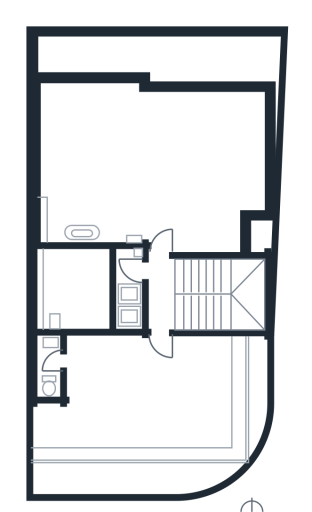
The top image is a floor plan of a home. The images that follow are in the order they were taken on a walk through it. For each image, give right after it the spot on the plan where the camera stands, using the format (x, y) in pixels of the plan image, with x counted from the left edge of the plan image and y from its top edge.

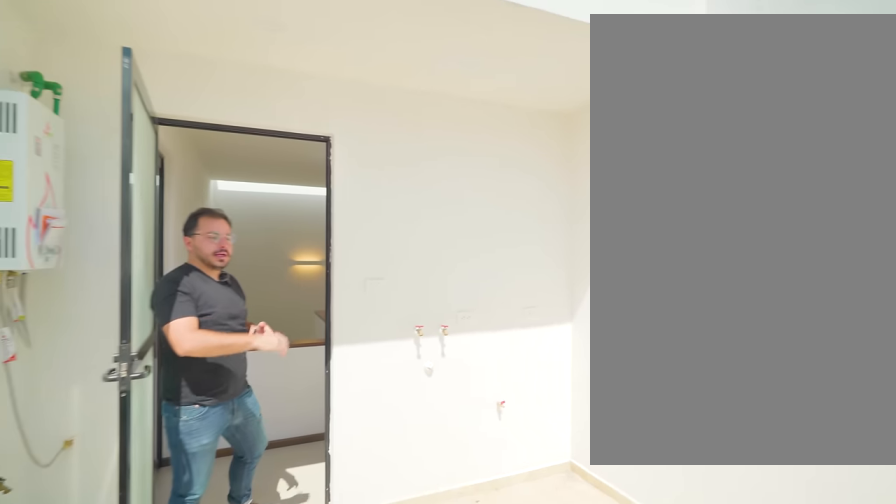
(103, 265)
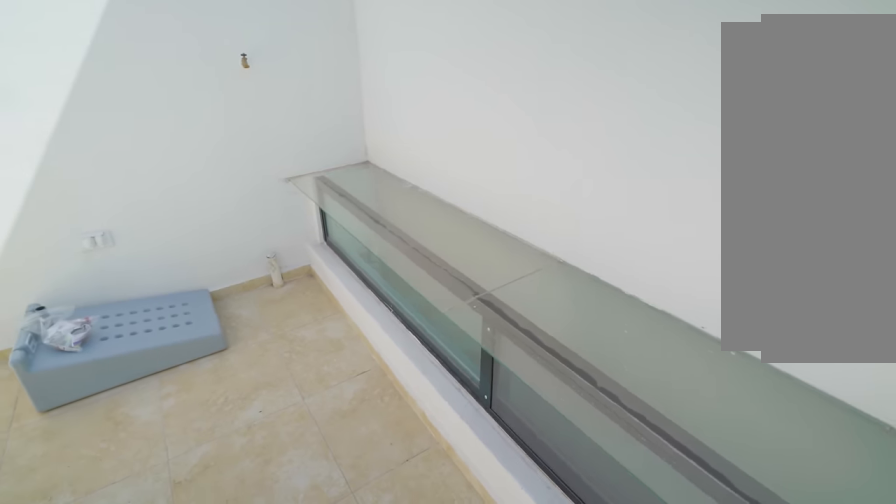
(58, 268)
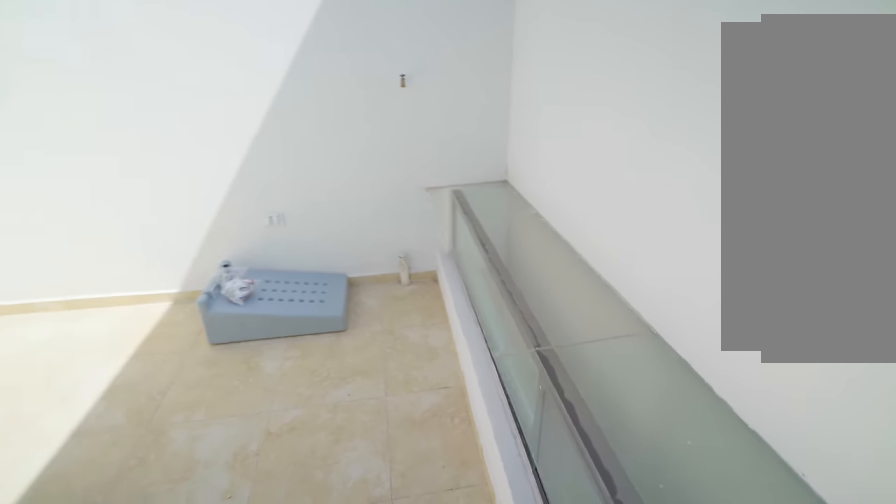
(58, 268)
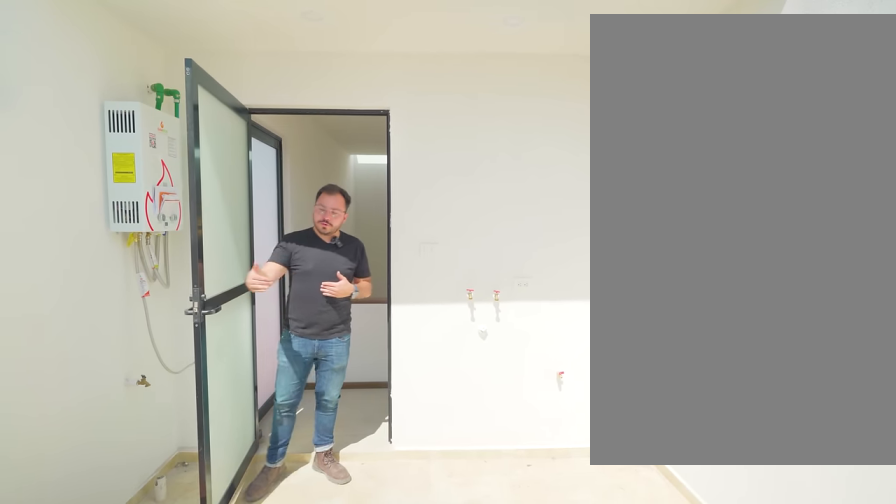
(58, 274)
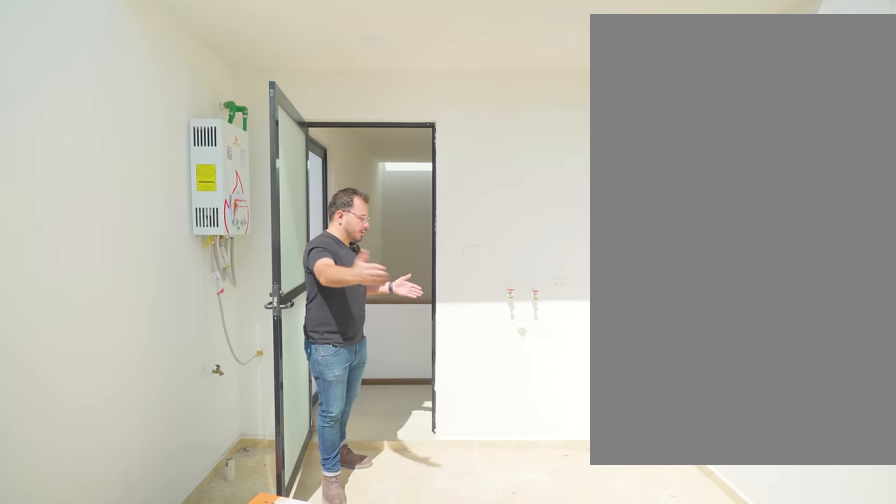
(58, 274)
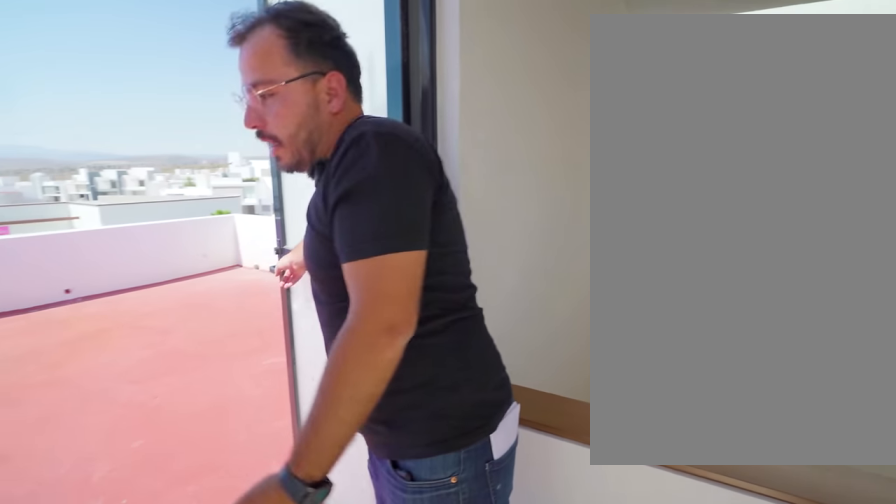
(157, 273)
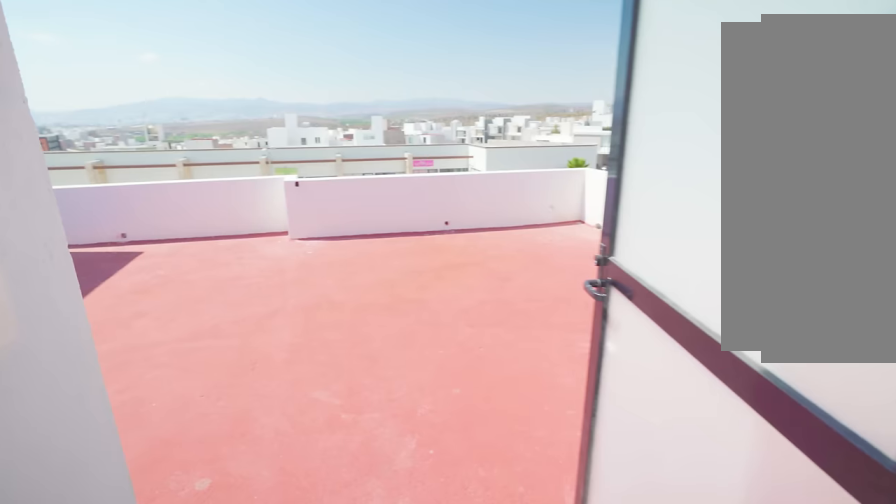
(159, 272)
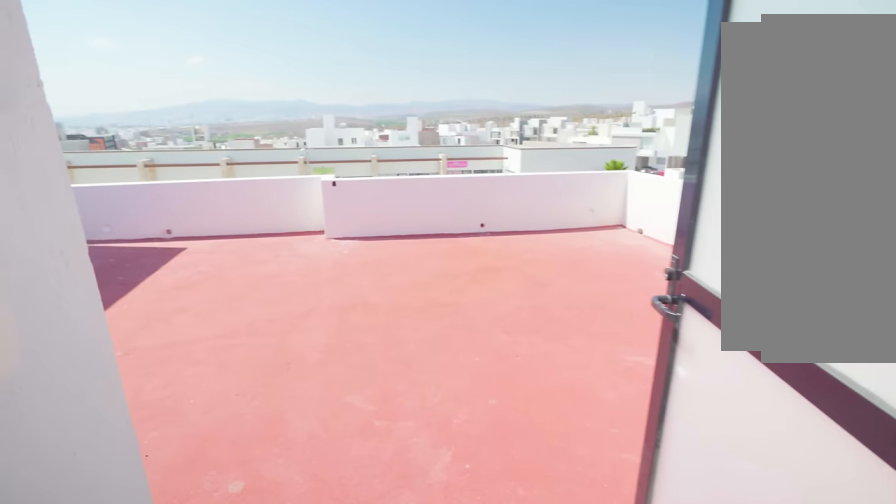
(158, 269)
